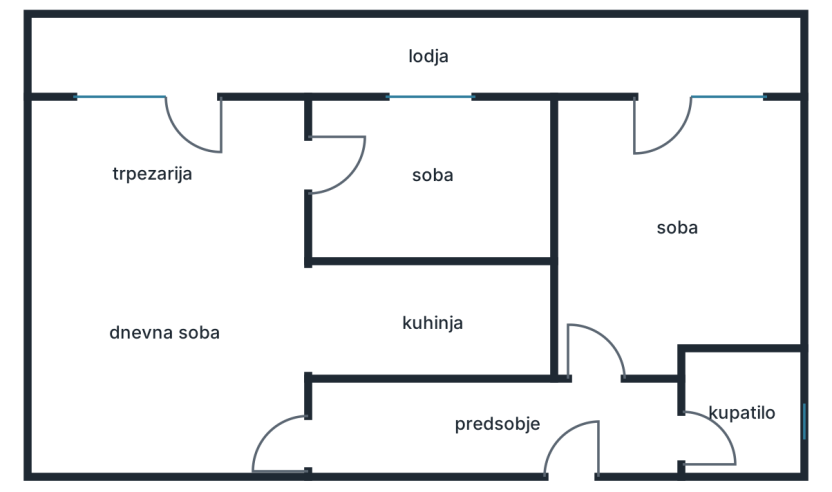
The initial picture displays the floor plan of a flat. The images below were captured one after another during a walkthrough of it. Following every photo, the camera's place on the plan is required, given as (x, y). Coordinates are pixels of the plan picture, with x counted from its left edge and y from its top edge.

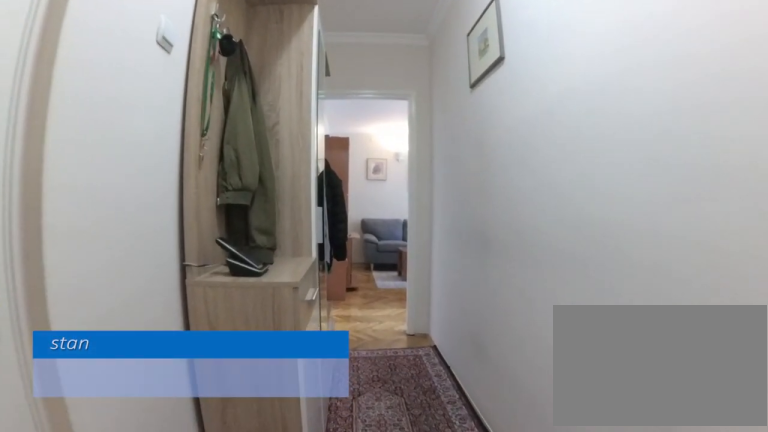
(544, 431)
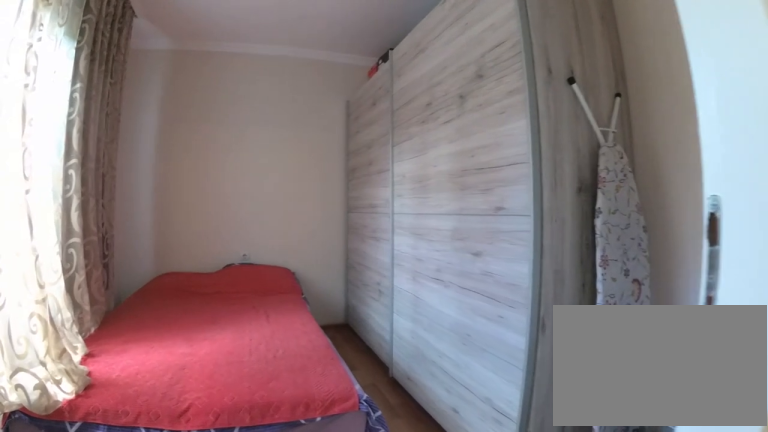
(239, 182)
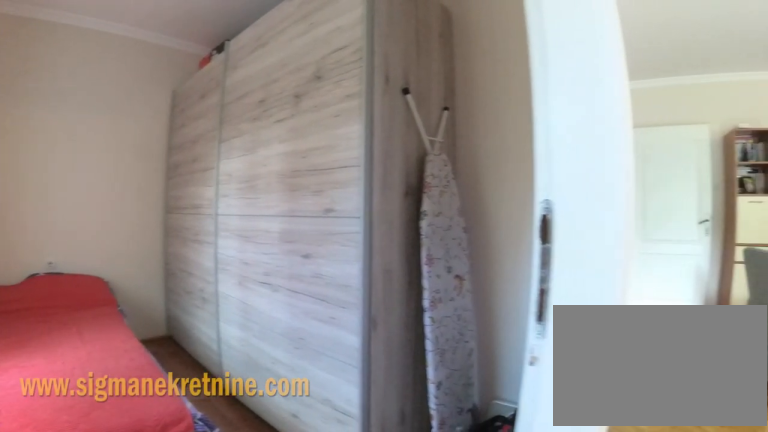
(257, 171)
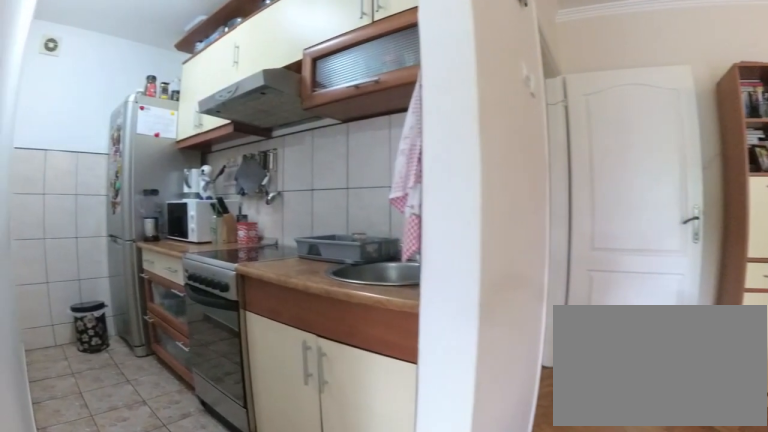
(261, 271)
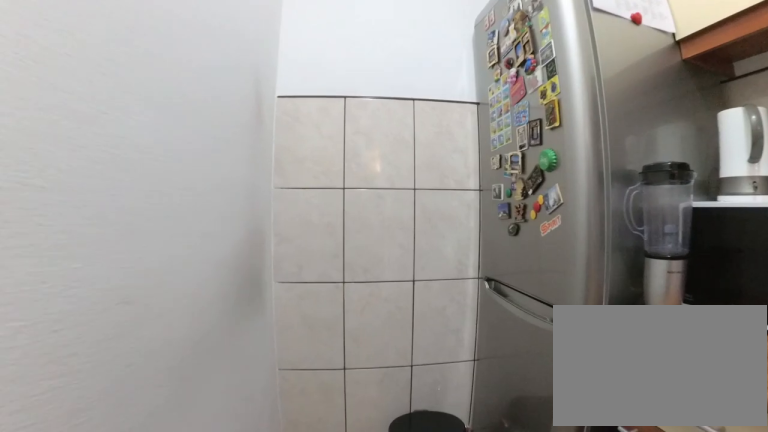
(448, 312)
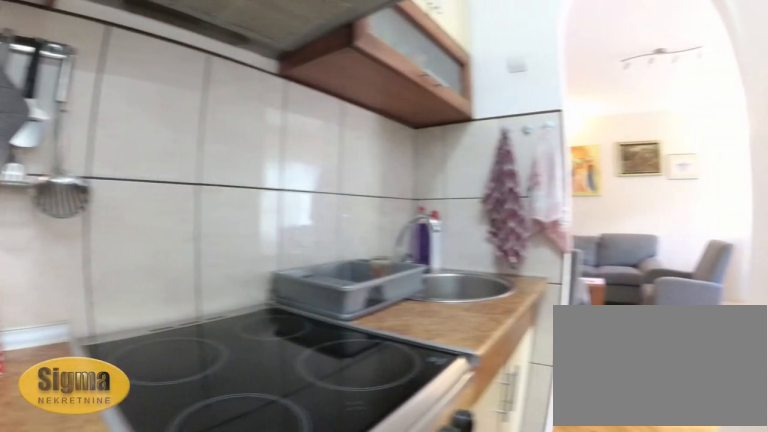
(532, 301)
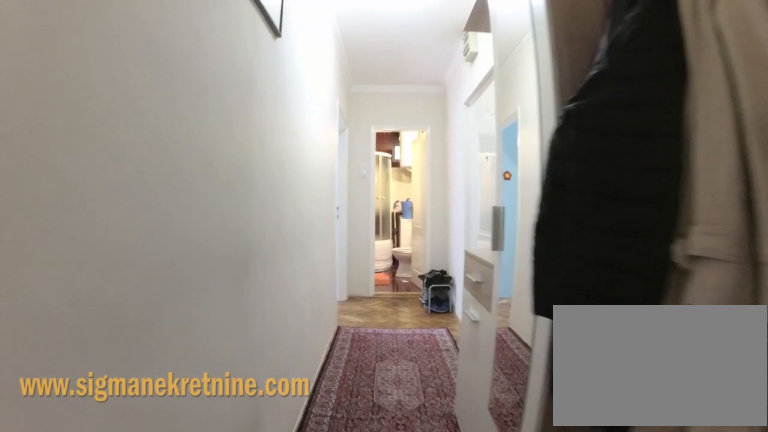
(280, 421)
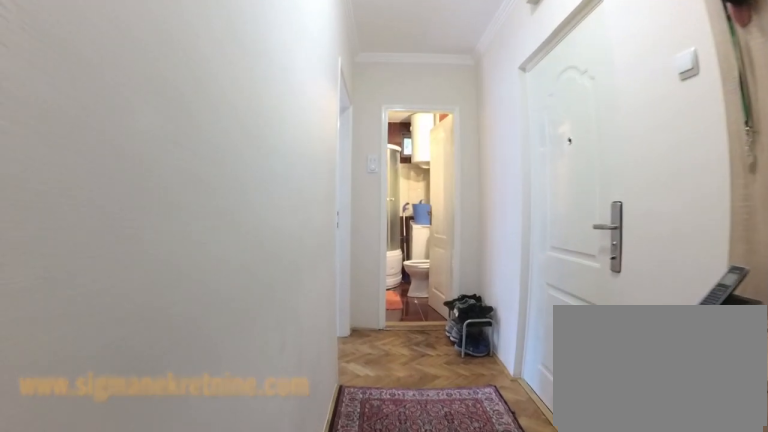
(403, 422)
